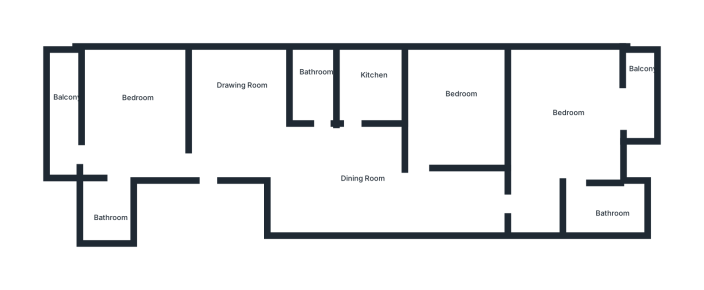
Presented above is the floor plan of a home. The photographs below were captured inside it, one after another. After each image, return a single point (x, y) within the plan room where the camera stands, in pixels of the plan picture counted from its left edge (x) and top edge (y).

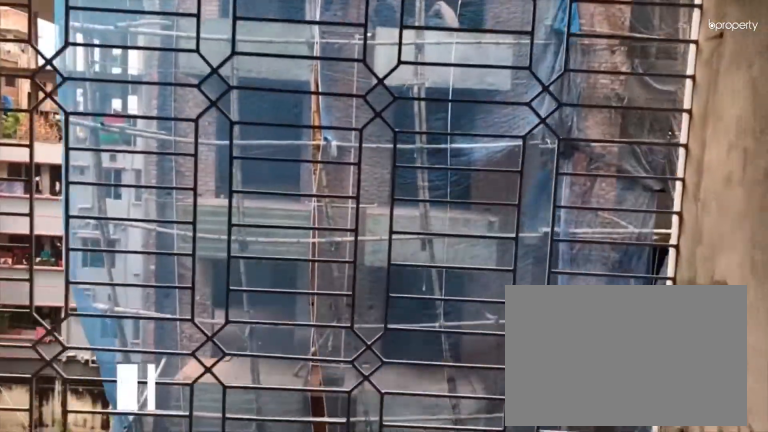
(641, 94)
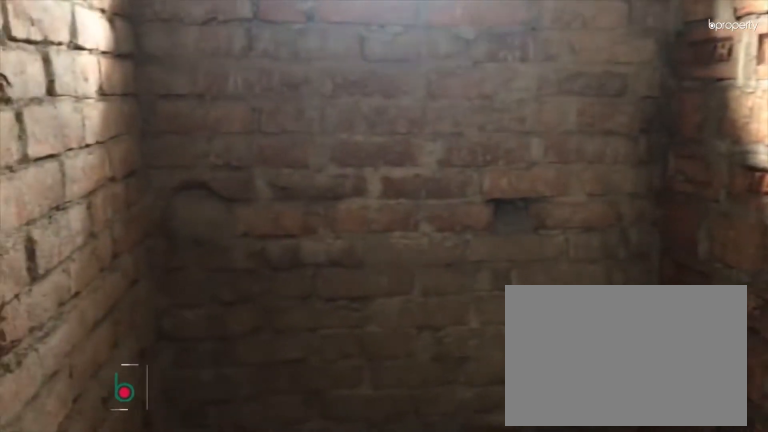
(603, 211)
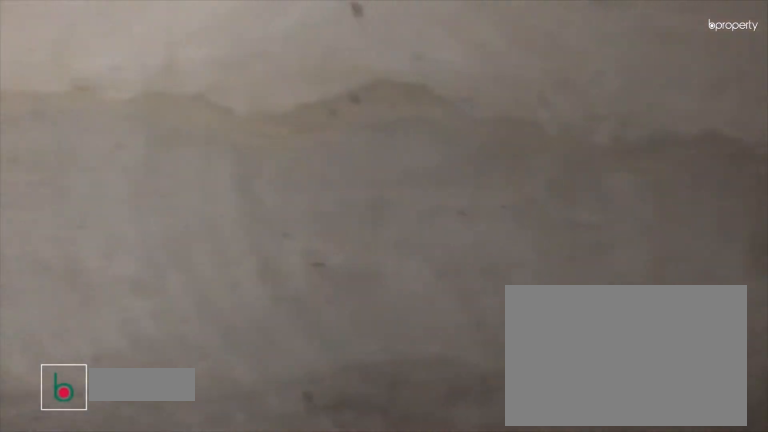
(463, 109)
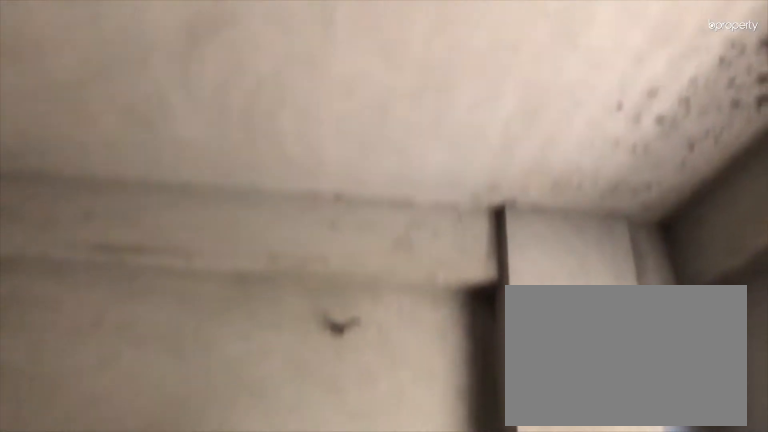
(463, 109)
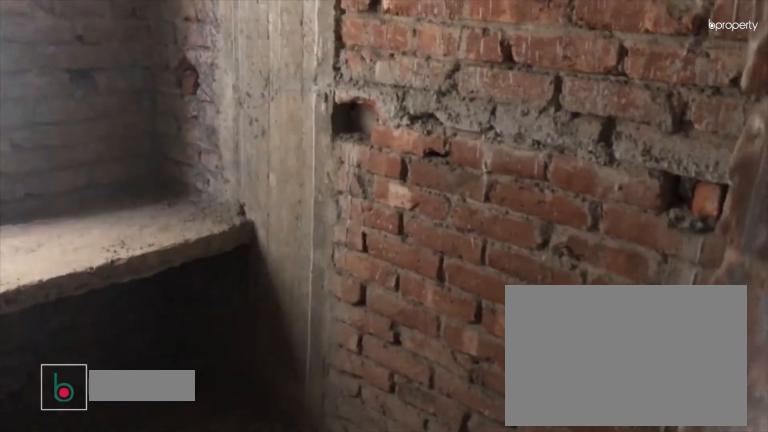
(366, 78)
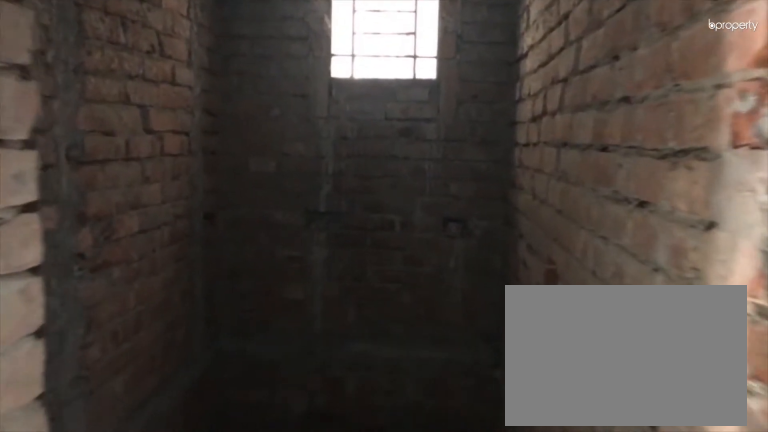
(318, 122)
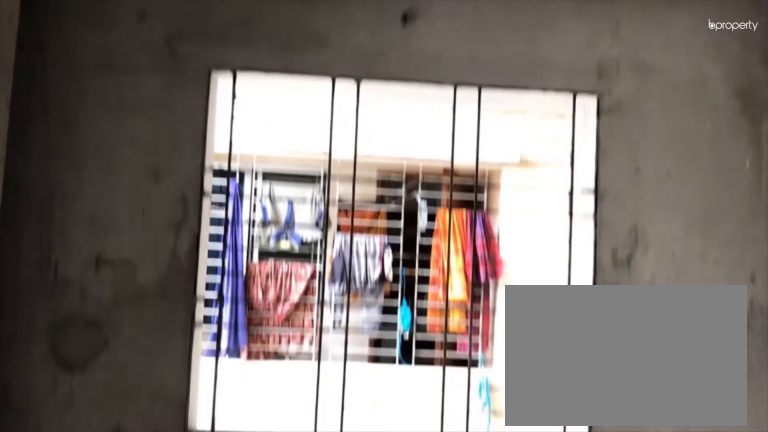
(121, 106)
